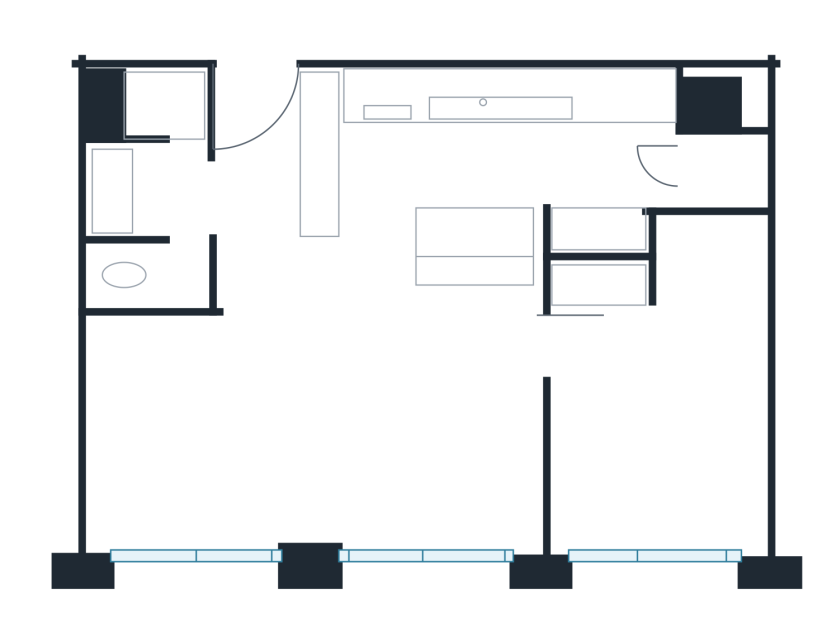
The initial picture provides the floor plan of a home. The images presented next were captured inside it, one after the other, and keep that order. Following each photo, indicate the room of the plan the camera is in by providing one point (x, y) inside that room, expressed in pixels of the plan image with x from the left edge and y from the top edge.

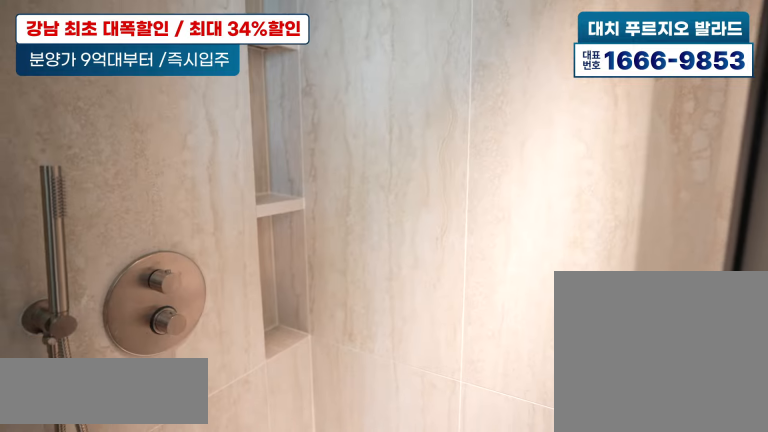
(166, 175)
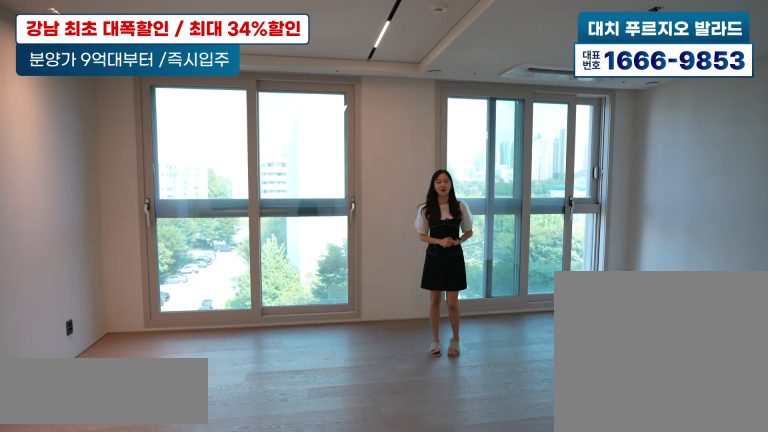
(281, 399)
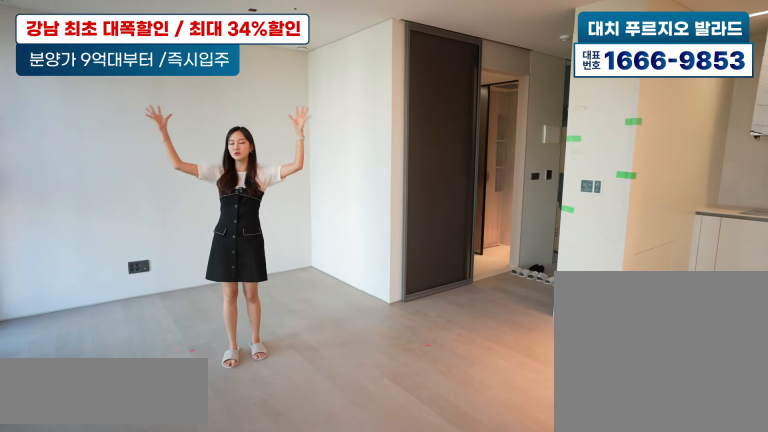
(282, 400)
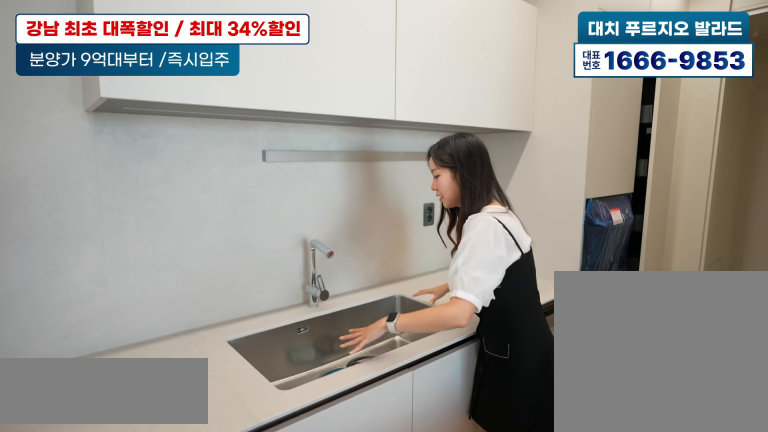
(528, 152)
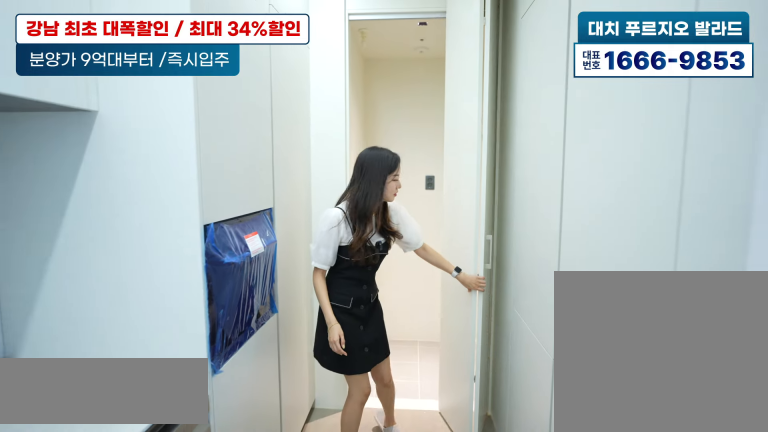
(528, 152)
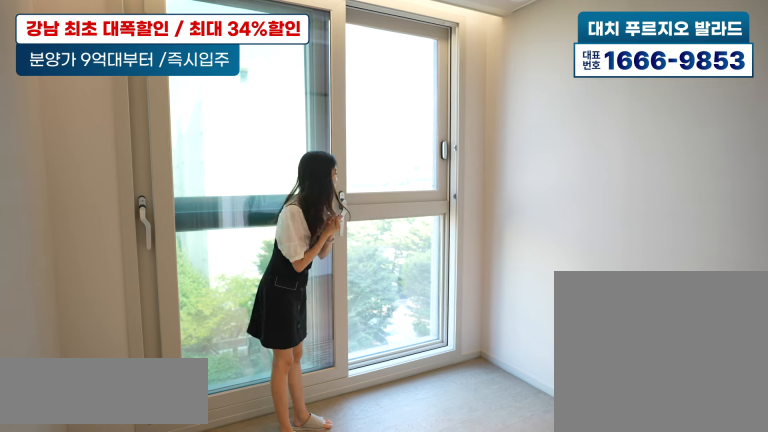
(650, 419)
